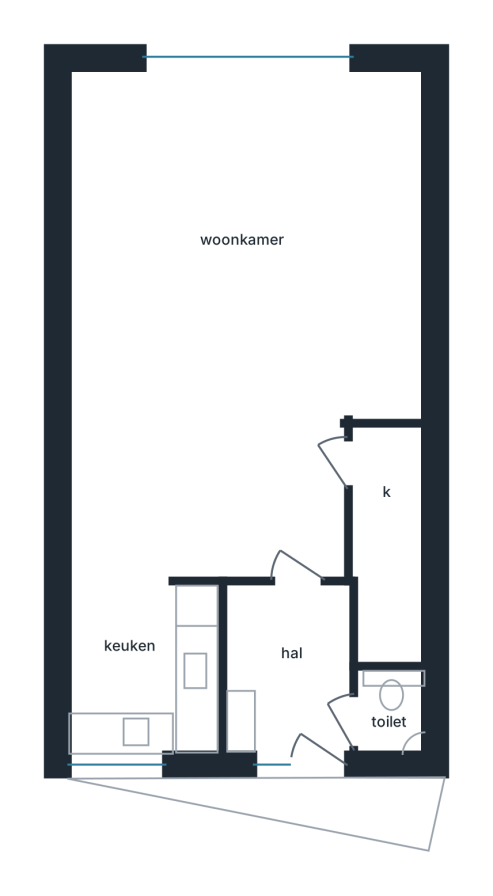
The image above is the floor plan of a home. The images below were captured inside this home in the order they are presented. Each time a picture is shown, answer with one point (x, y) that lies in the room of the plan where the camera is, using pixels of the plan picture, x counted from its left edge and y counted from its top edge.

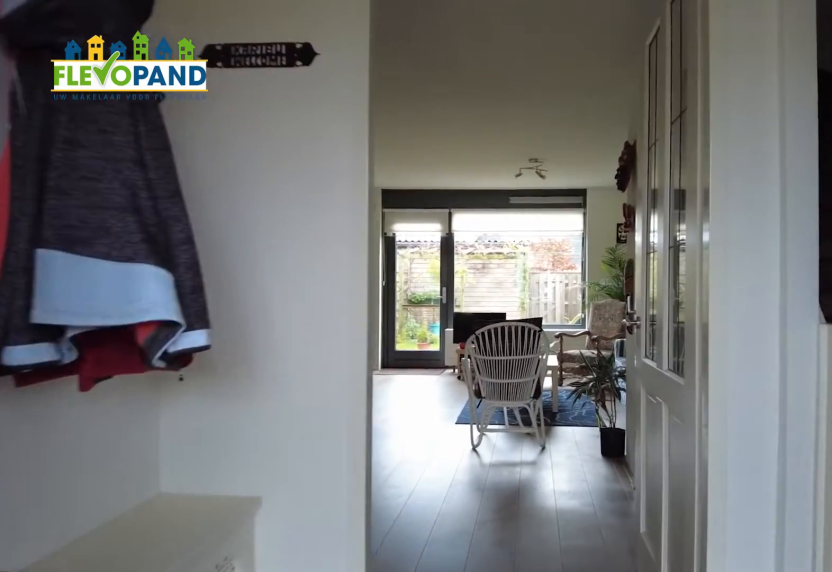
(295, 666)
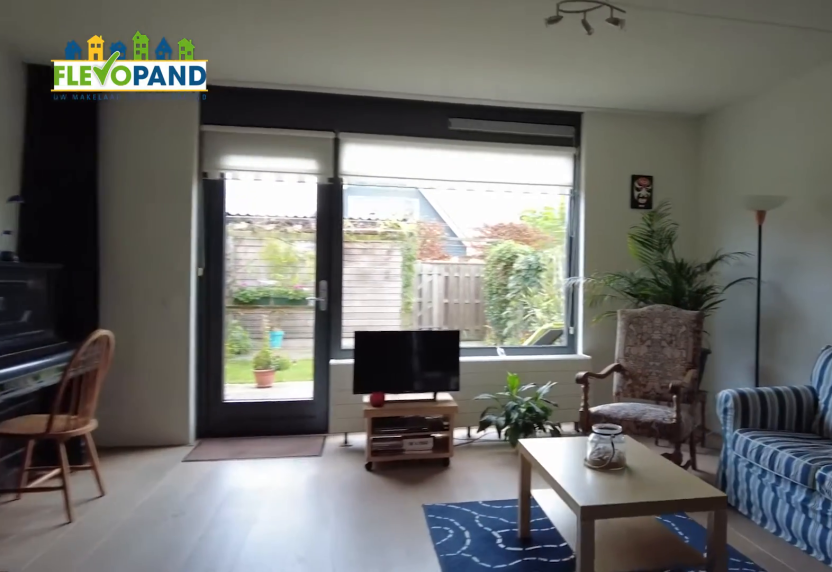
(277, 308)
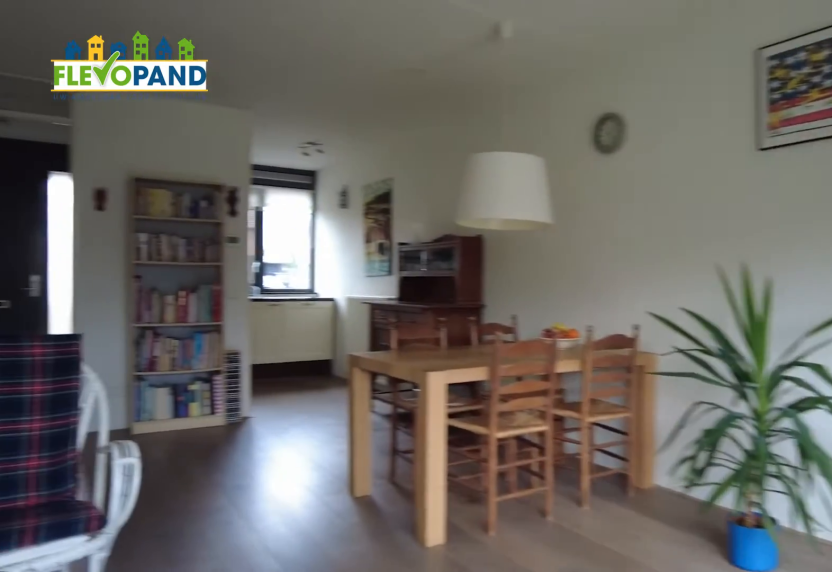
(277, 308)
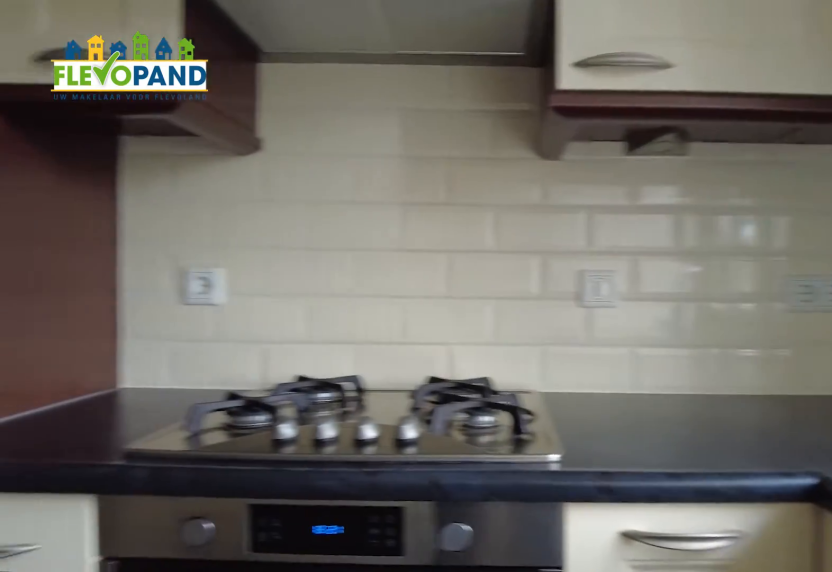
(141, 670)
